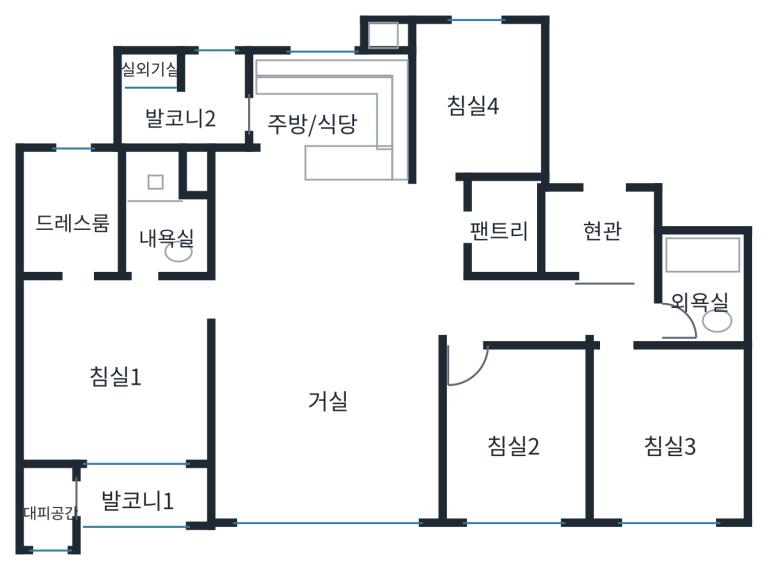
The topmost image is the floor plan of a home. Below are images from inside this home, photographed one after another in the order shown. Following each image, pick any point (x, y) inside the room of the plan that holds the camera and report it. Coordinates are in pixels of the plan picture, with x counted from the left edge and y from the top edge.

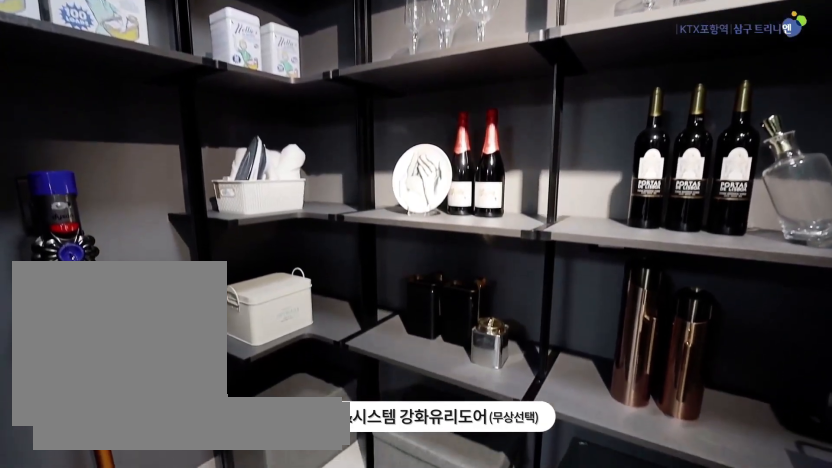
(502, 226)
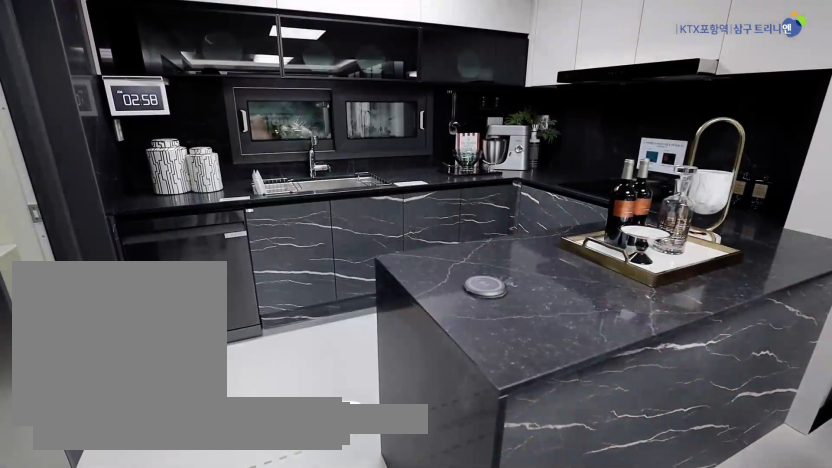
(310, 168)
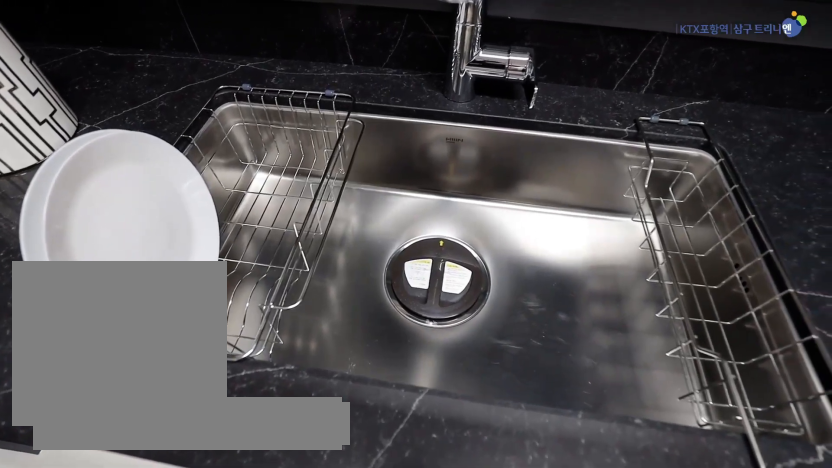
(310, 168)
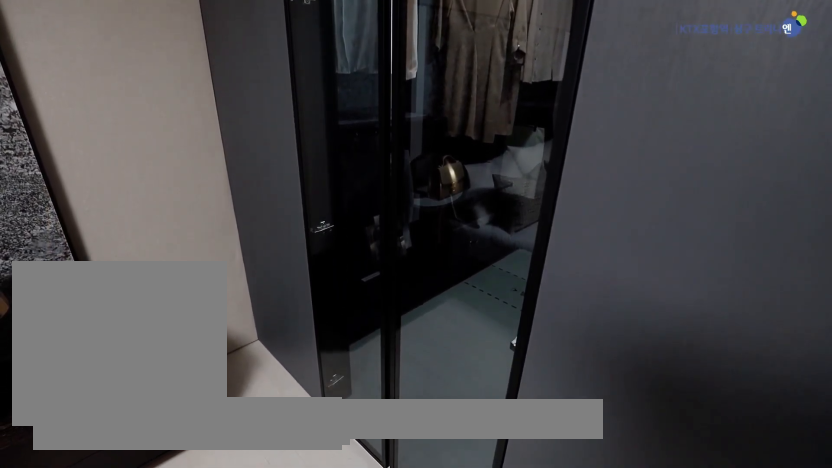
(107, 314)
